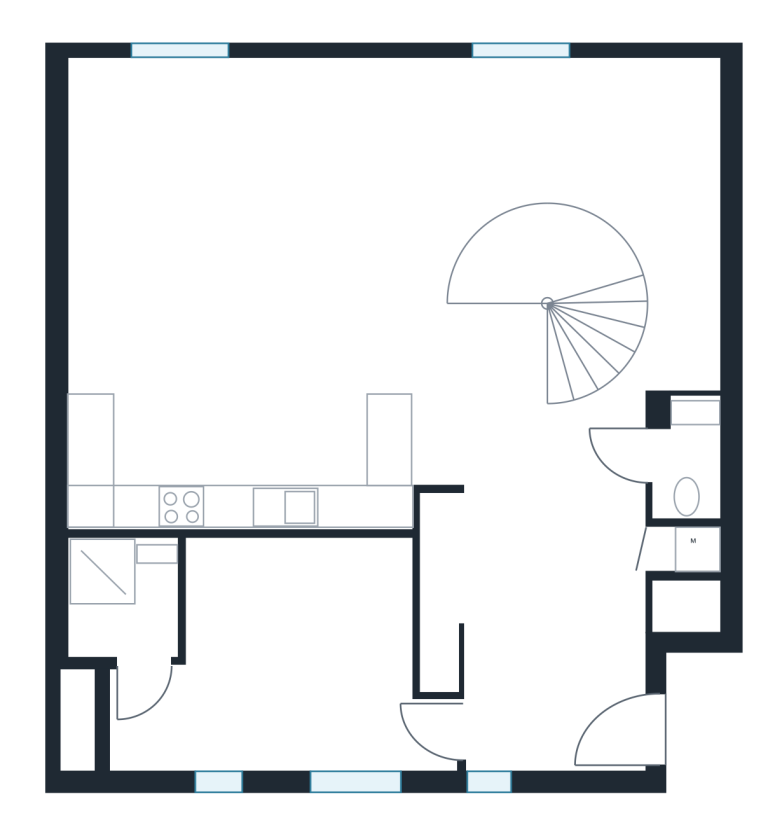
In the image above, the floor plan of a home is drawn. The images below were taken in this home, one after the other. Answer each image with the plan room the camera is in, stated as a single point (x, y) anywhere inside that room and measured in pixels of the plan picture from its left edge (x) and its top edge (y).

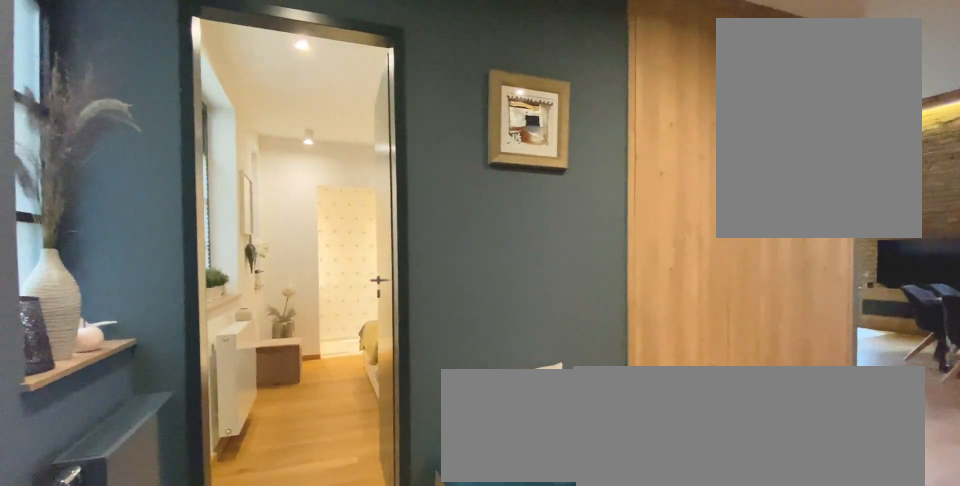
(560, 641)
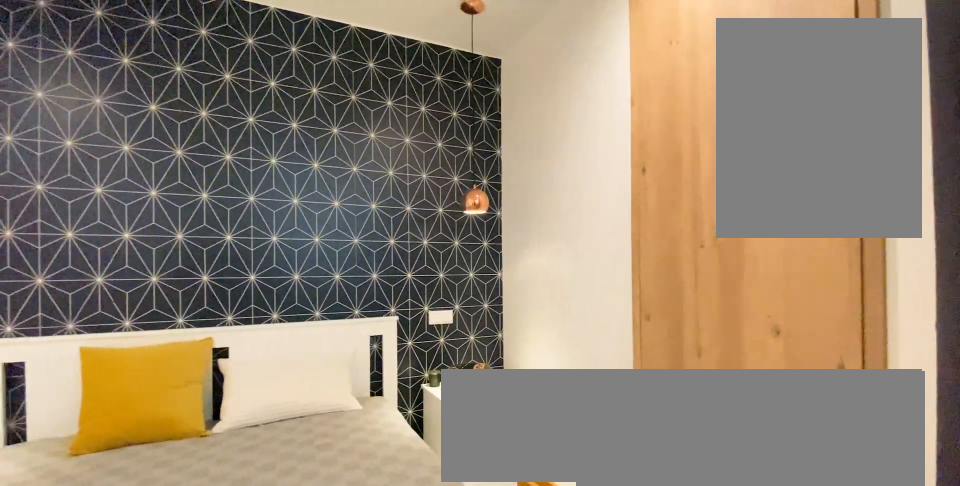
(291, 641)
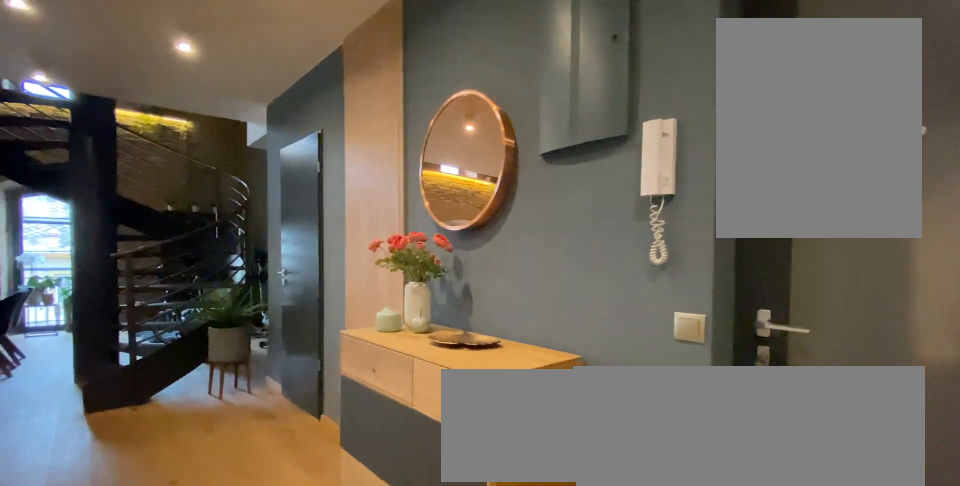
(560, 641)
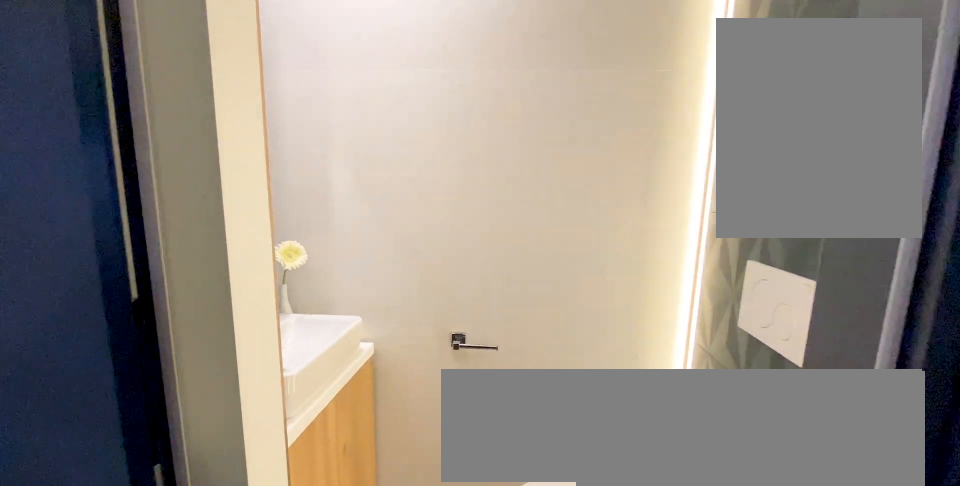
(686, 467)
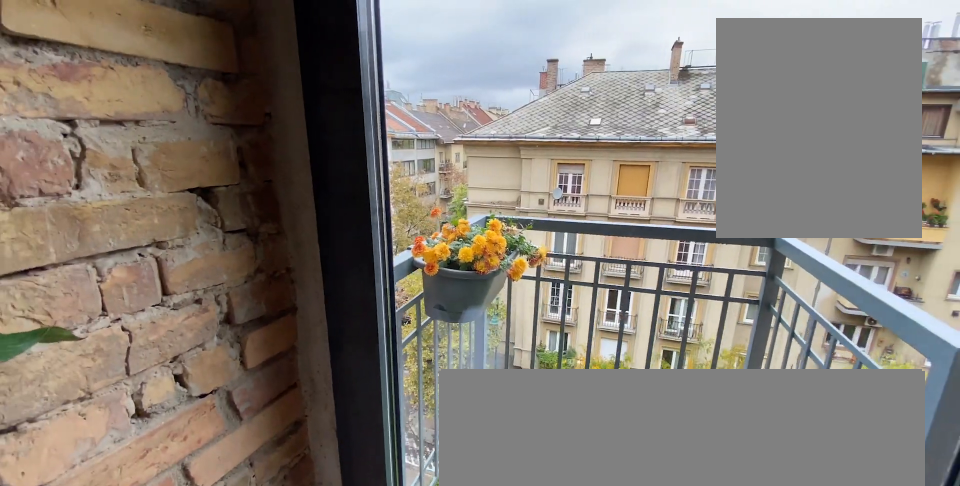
(289, 290)
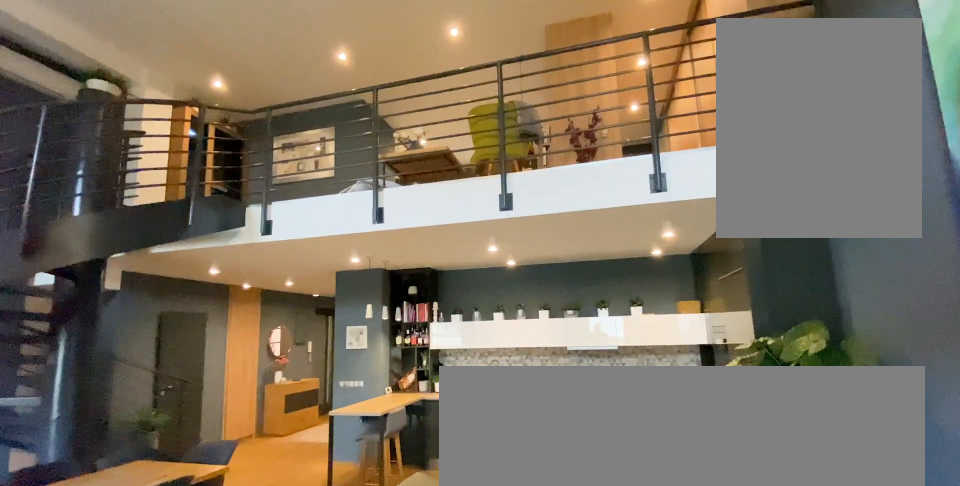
(289, 290)
